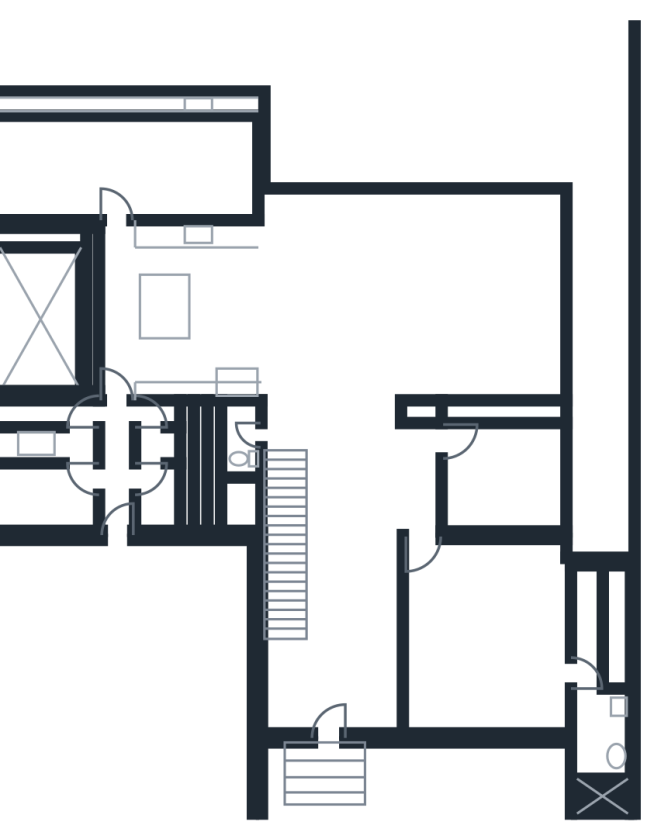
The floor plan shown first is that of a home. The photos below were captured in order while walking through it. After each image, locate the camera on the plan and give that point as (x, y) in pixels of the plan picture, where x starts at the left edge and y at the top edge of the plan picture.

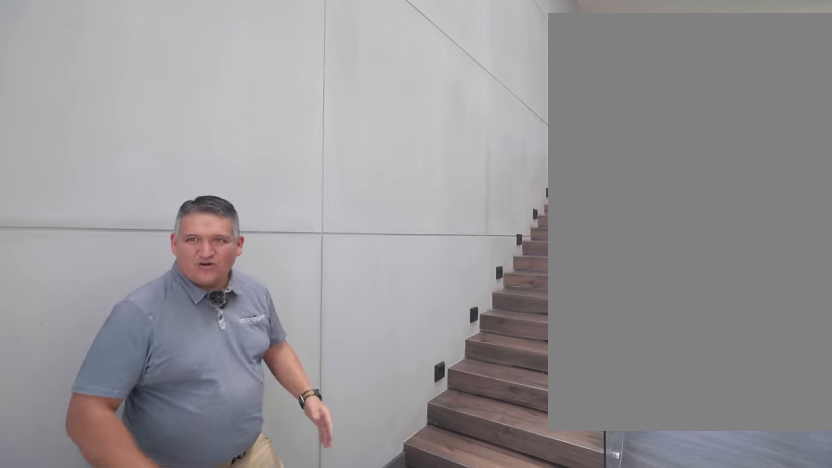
(323, 697)
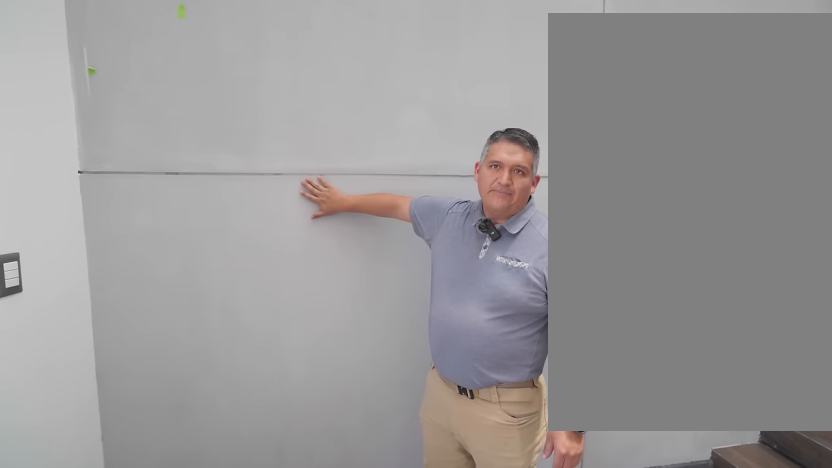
(323, 698)
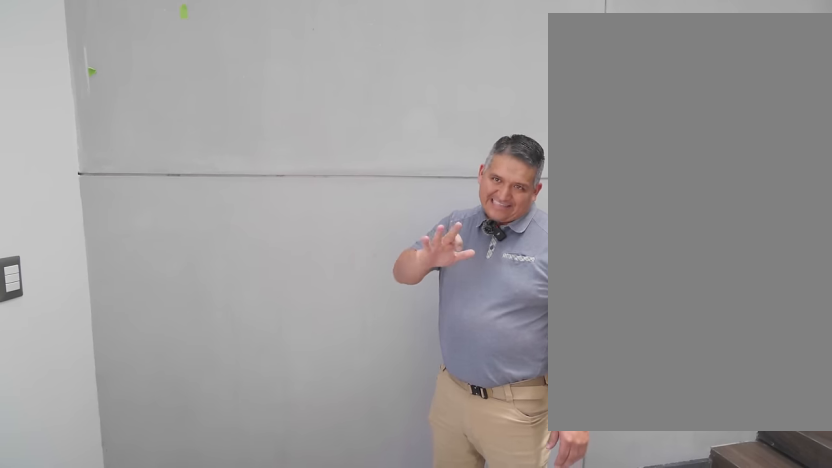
(323, 698)
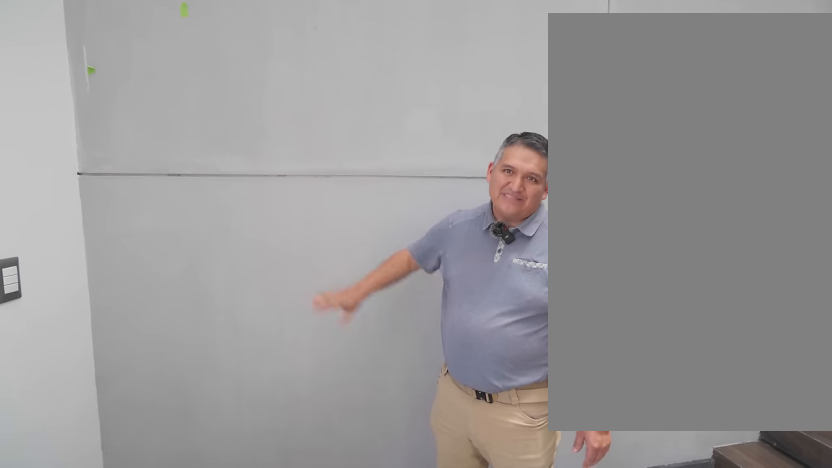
(323, 698)
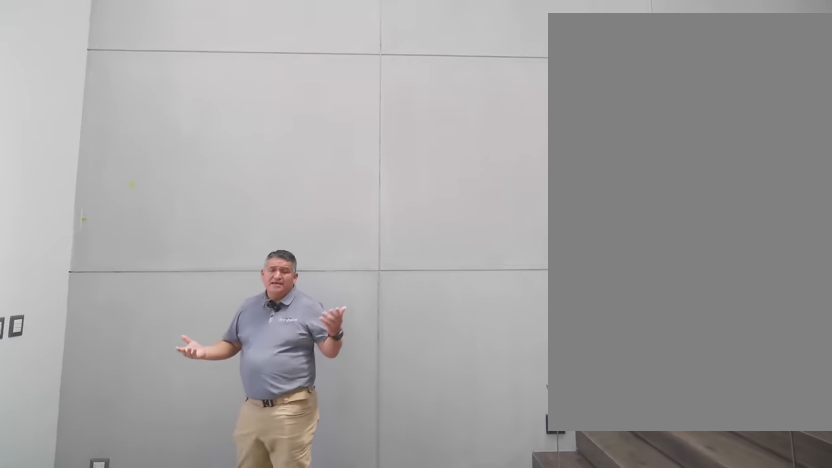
(303, 697)
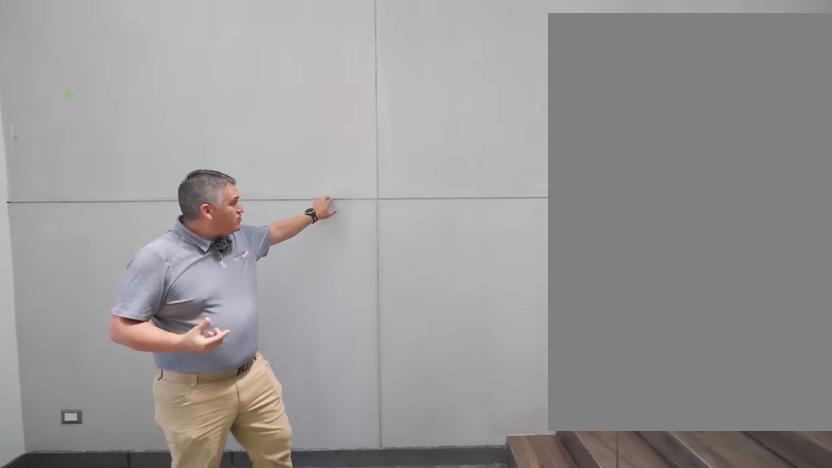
(308, 697)
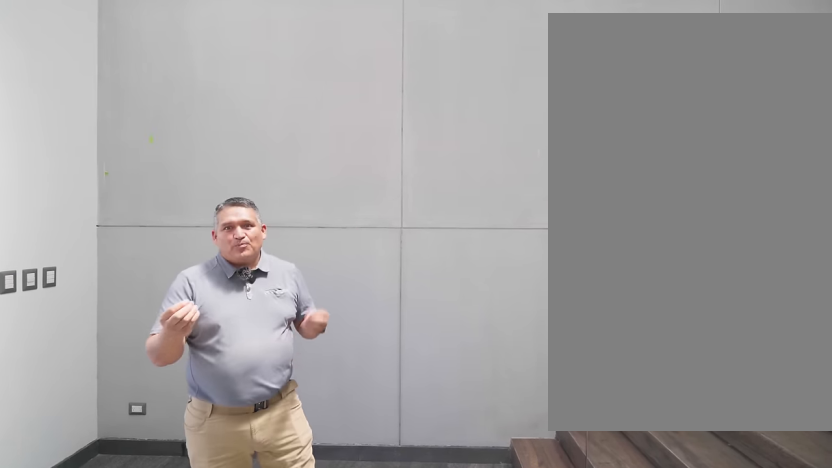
(323, 687)
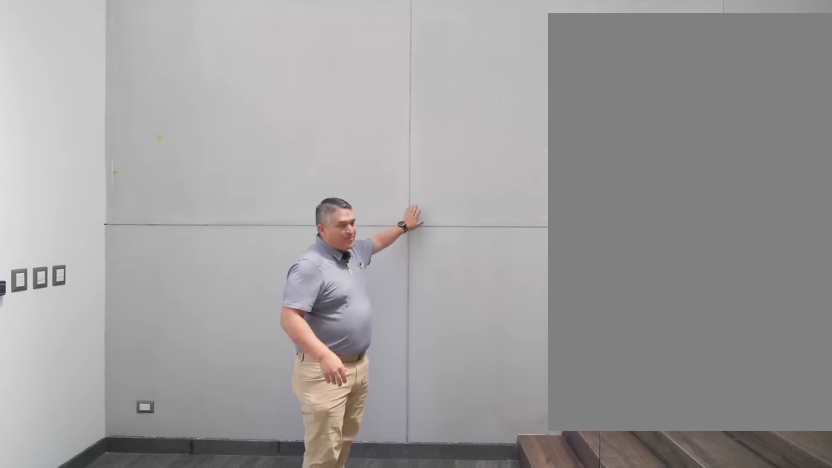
(323, 686)
